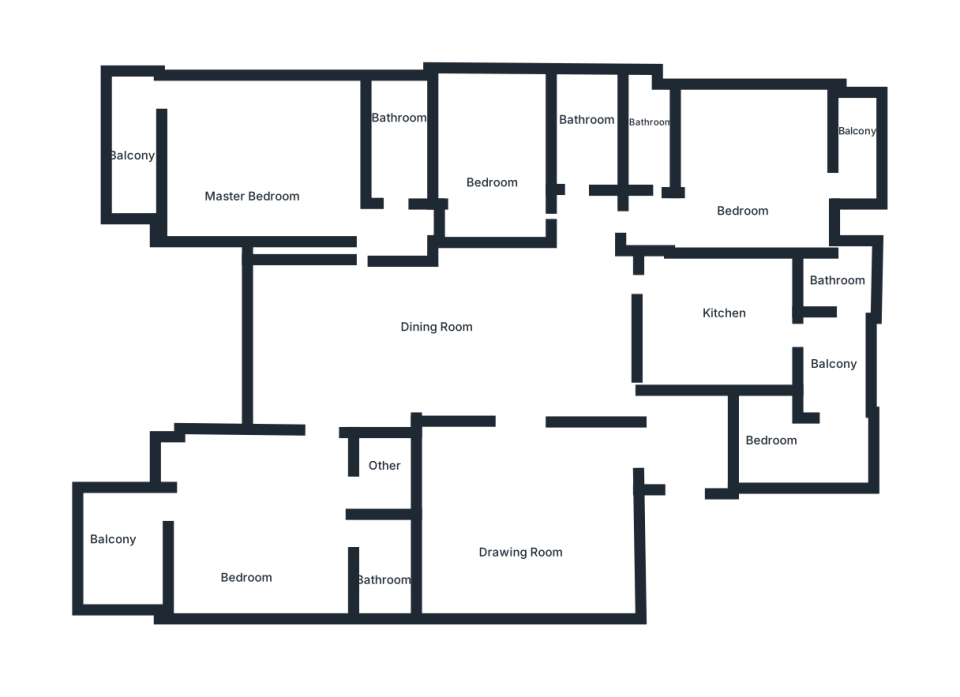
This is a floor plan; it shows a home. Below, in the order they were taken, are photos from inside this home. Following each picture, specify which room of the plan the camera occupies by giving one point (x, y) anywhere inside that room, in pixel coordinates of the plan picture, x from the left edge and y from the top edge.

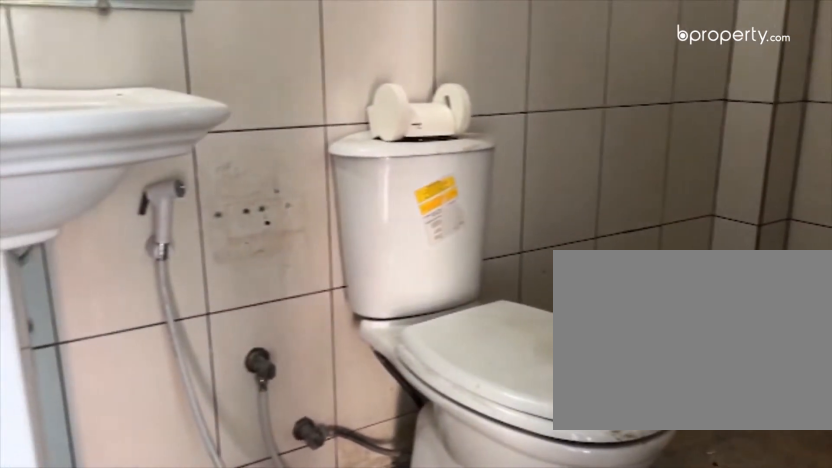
(384, 570)
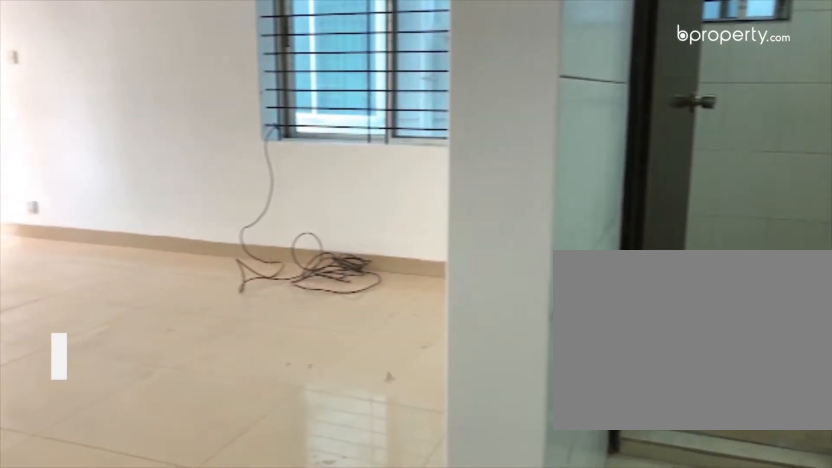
(257, 160)
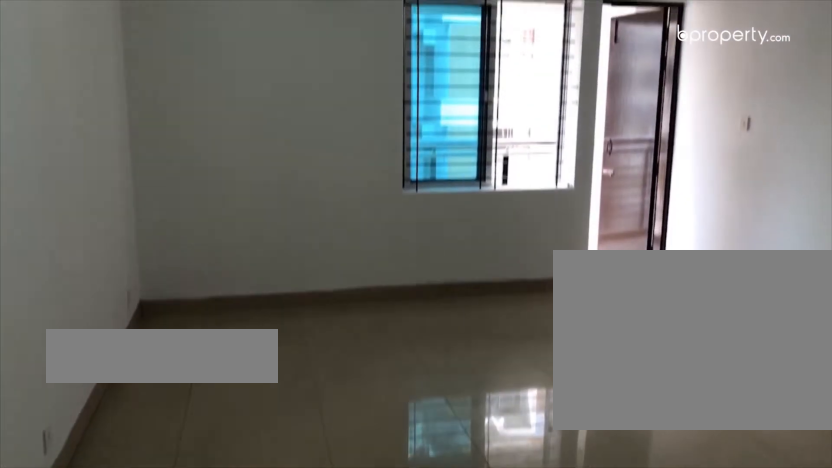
(257, 160)
